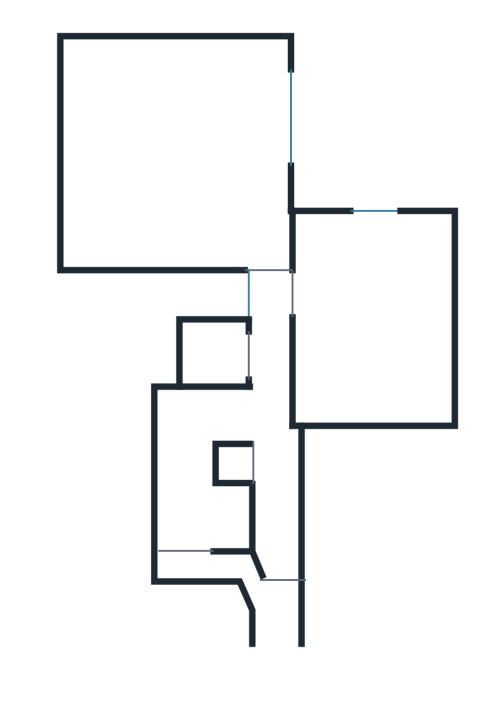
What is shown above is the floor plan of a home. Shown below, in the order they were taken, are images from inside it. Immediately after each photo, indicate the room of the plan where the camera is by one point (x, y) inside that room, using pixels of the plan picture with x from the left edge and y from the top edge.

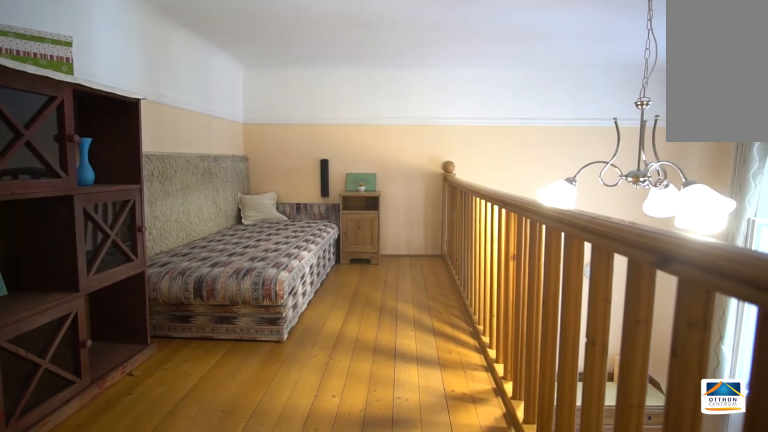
(104, 163)
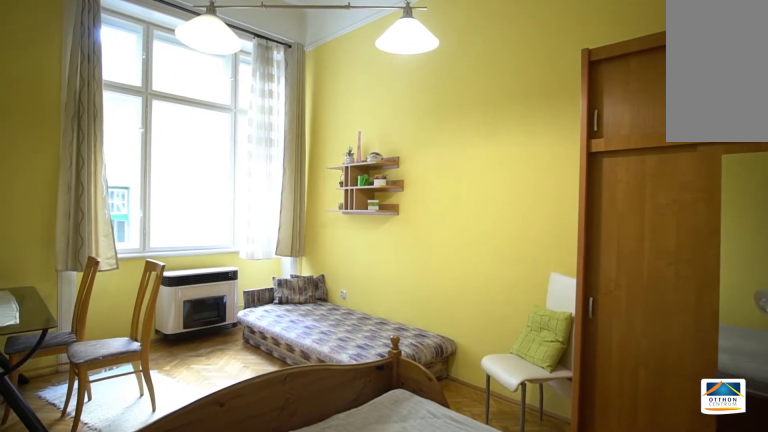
(367, 308)
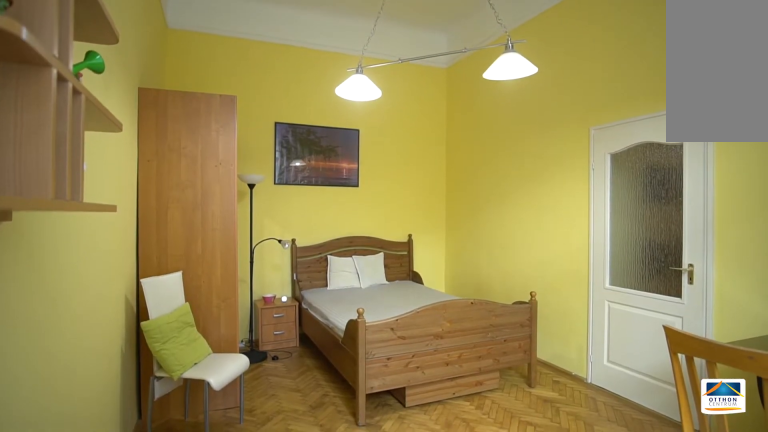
(367, 308)
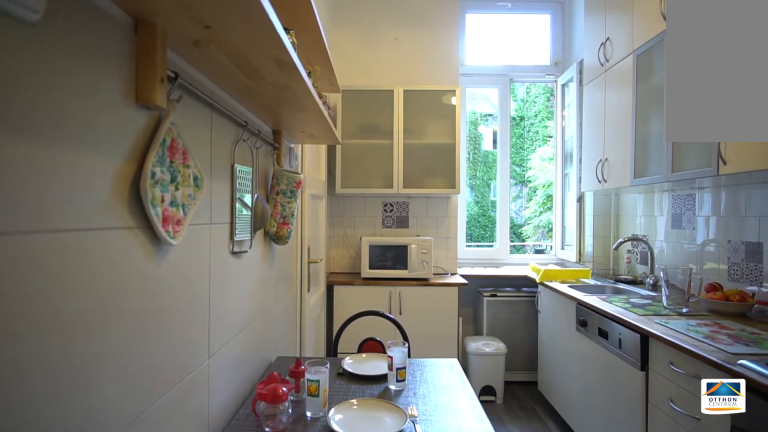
(176, 479)
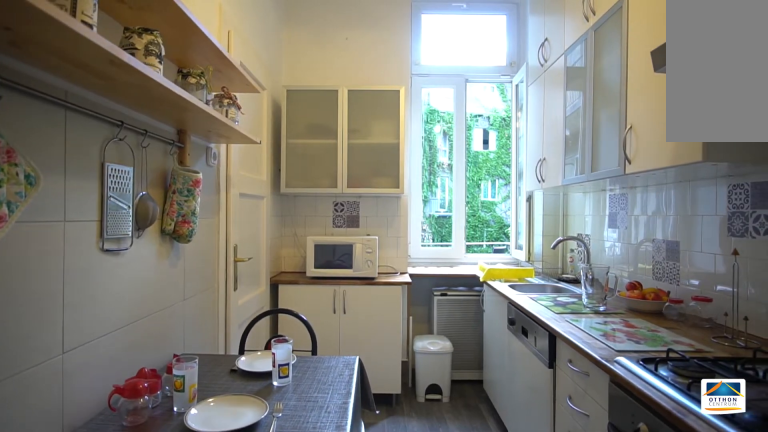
(175, 479)
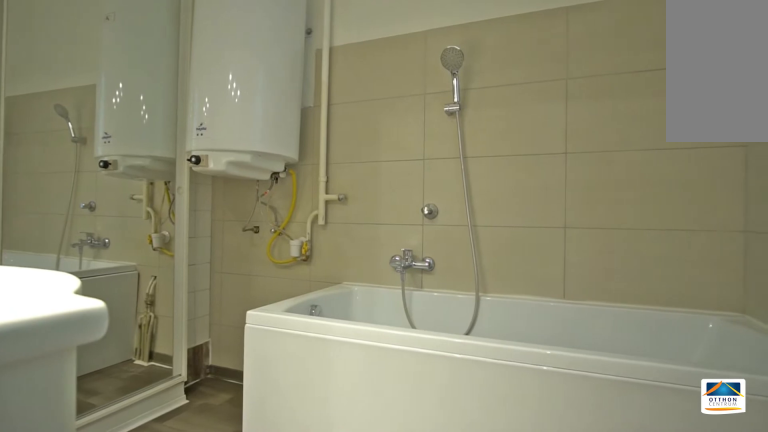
(212, 350)
